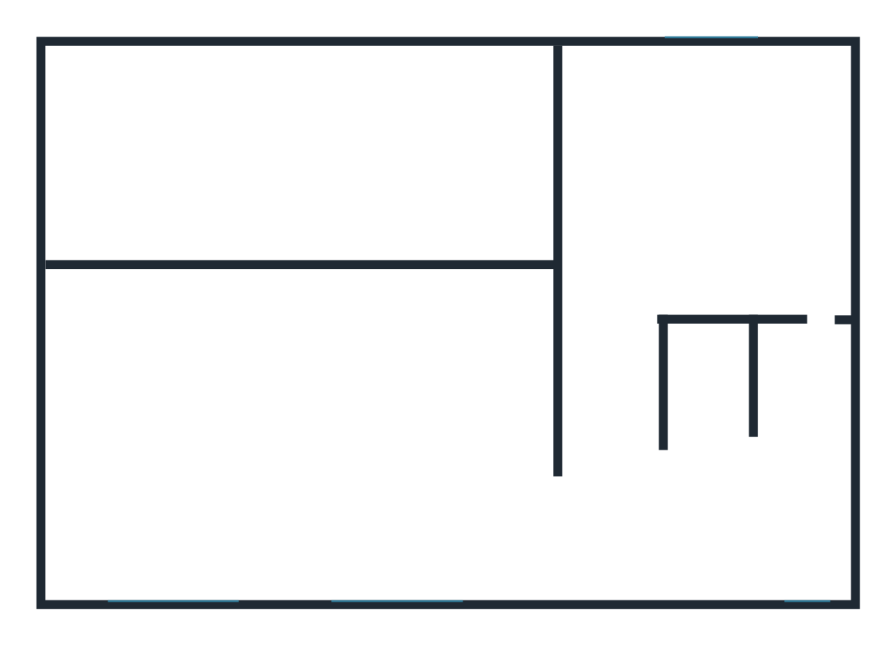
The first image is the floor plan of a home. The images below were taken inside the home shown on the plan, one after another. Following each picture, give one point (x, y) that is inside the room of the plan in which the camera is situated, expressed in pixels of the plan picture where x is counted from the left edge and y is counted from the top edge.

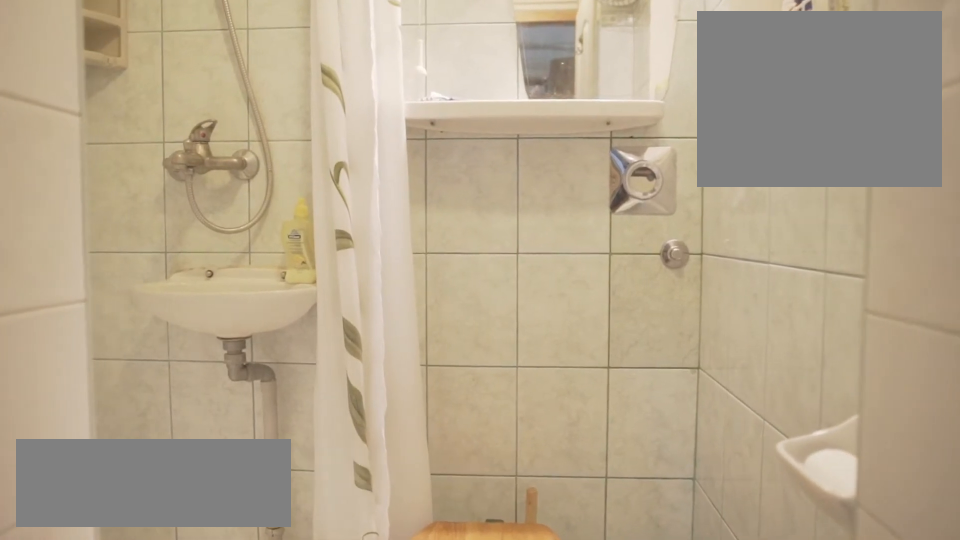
(718, 491)
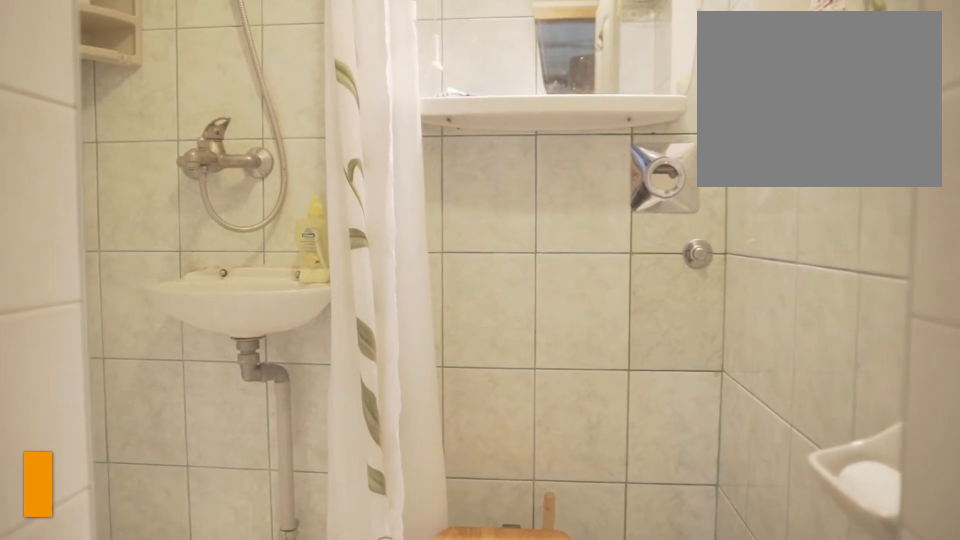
(721, 501)
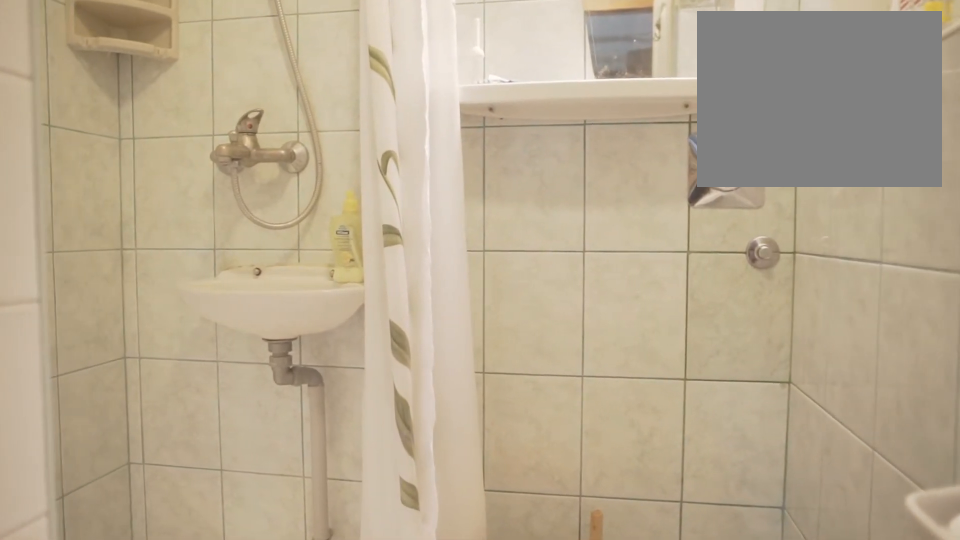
(726, 516)
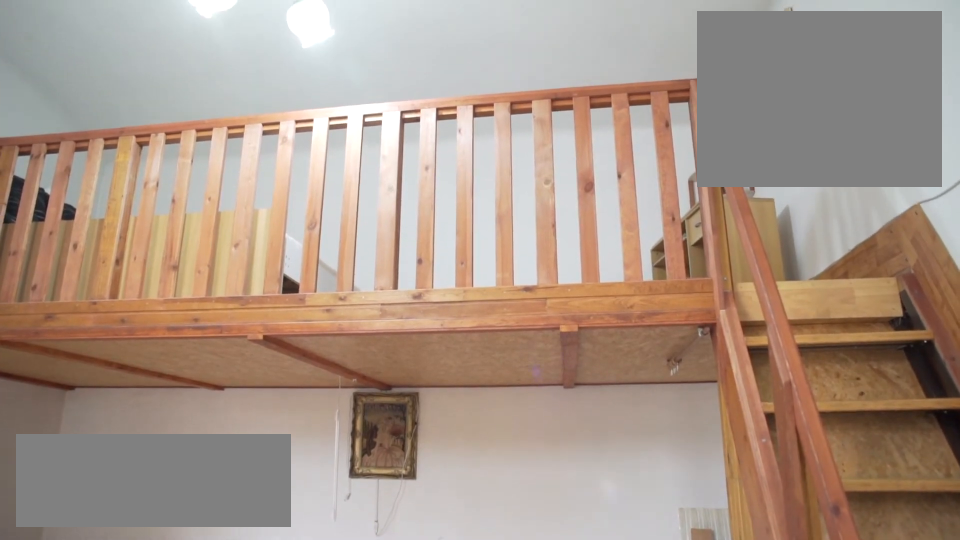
(411, 523)
